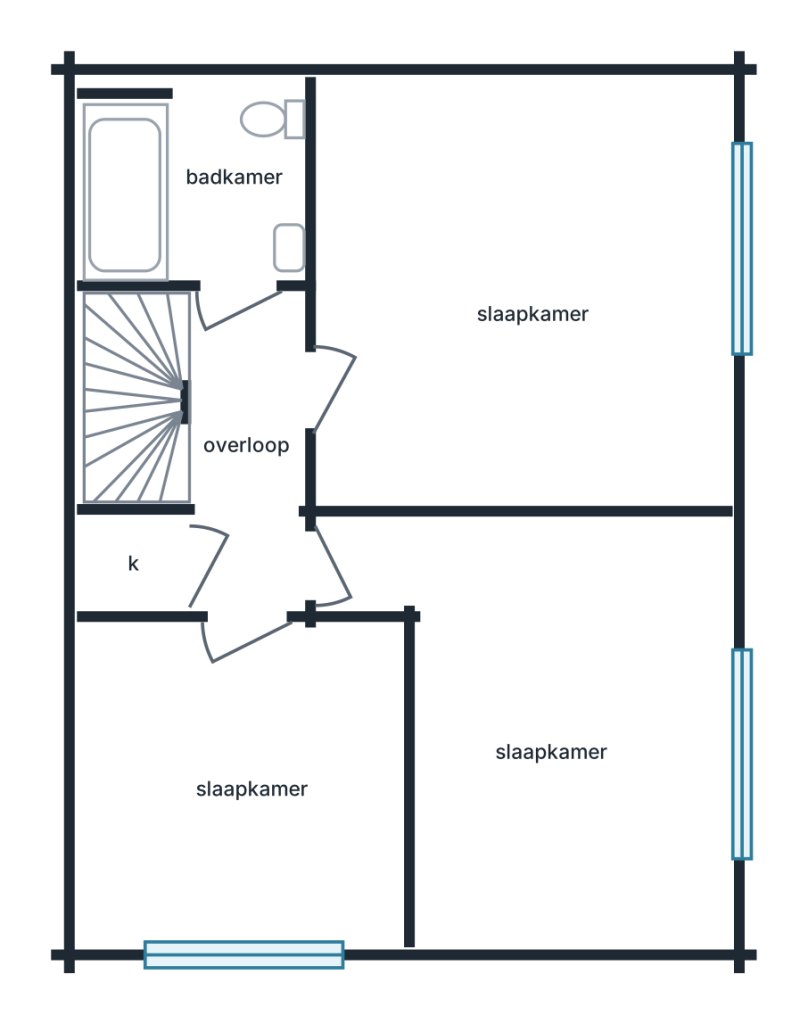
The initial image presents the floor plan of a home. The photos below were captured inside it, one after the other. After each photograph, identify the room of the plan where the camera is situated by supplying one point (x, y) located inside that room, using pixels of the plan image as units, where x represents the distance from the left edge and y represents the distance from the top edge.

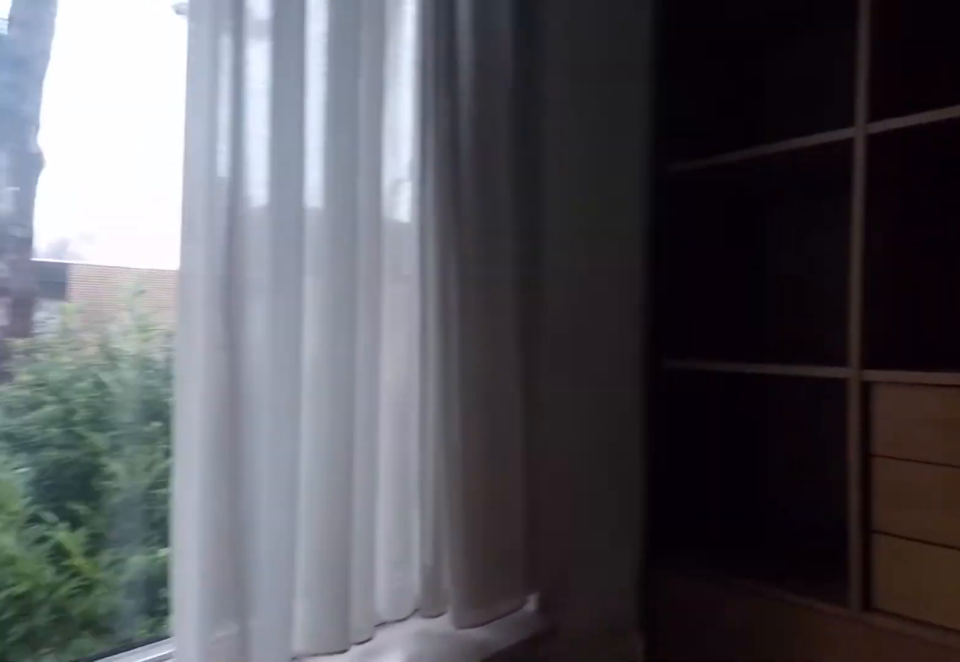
(243, 781)
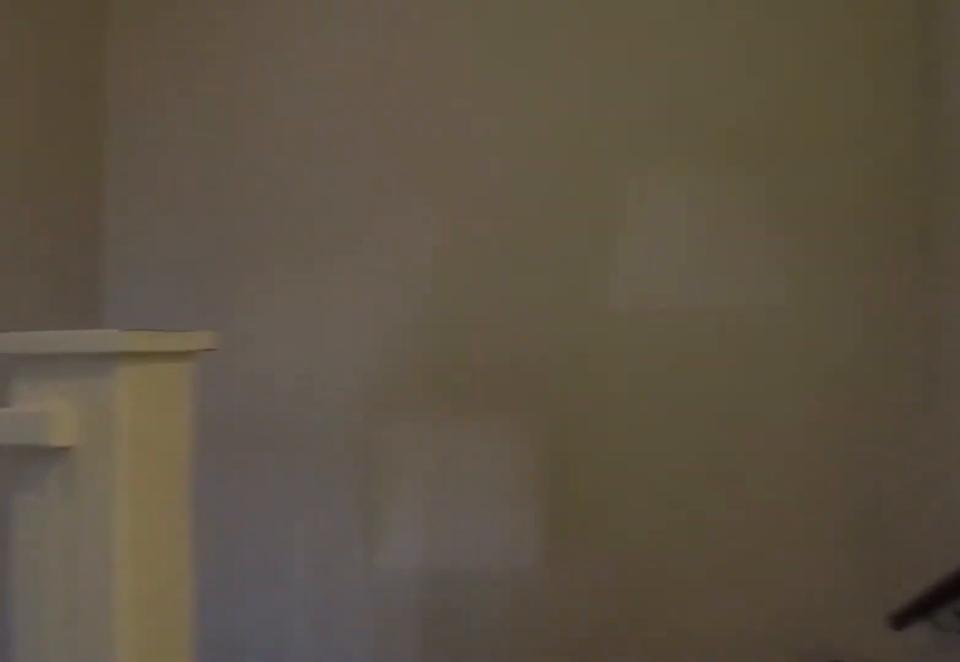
(211, 359)
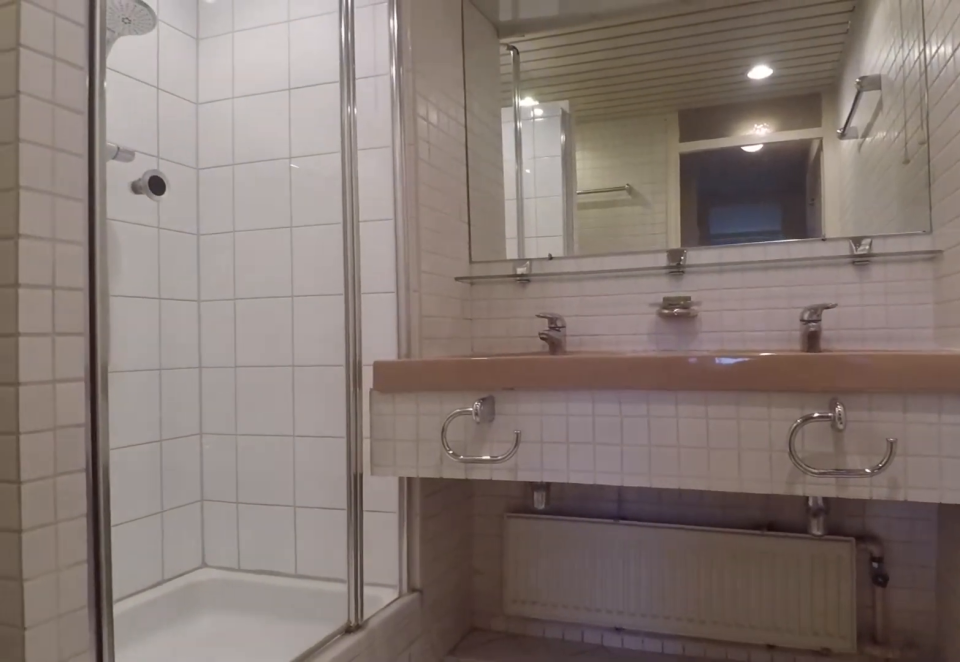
(192, 189)
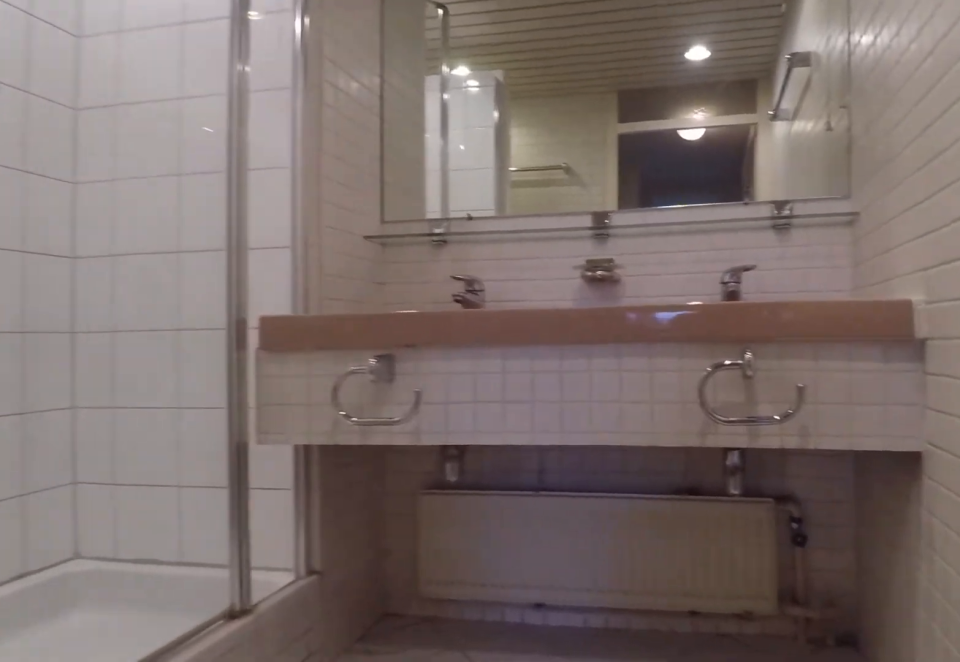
(192, 189)
